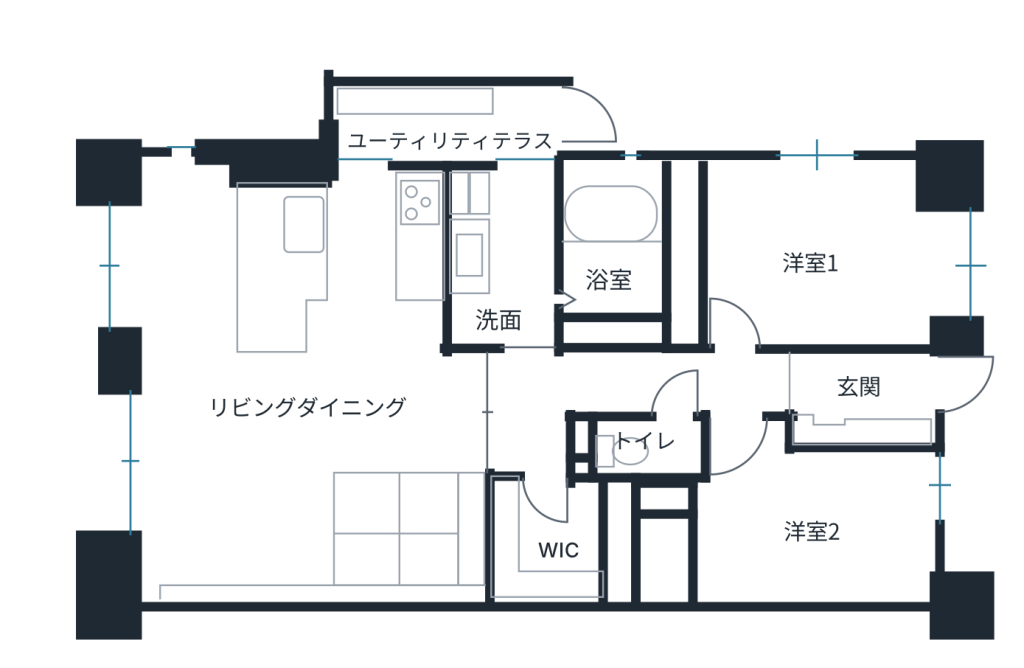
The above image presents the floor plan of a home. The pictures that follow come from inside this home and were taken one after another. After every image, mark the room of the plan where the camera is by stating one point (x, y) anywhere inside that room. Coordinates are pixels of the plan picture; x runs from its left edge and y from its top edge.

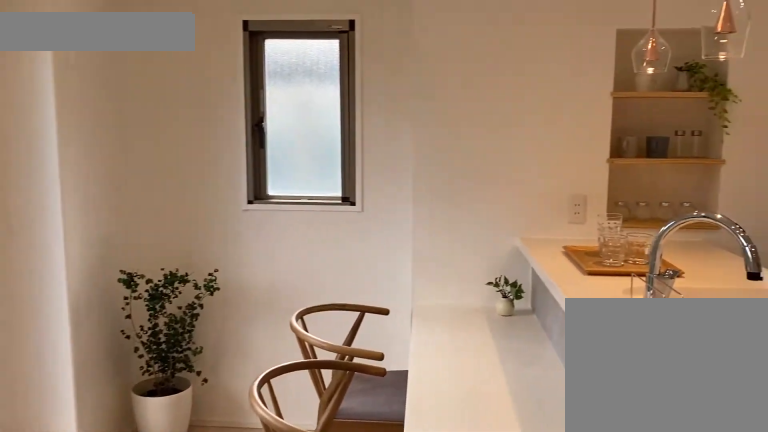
(220, 392)
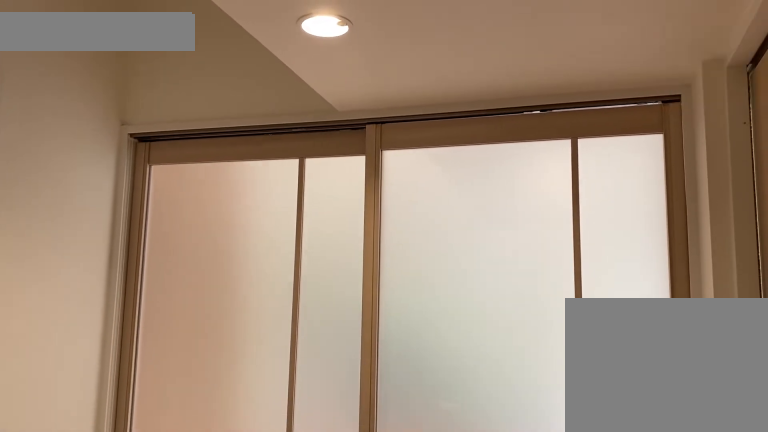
(484, 410)
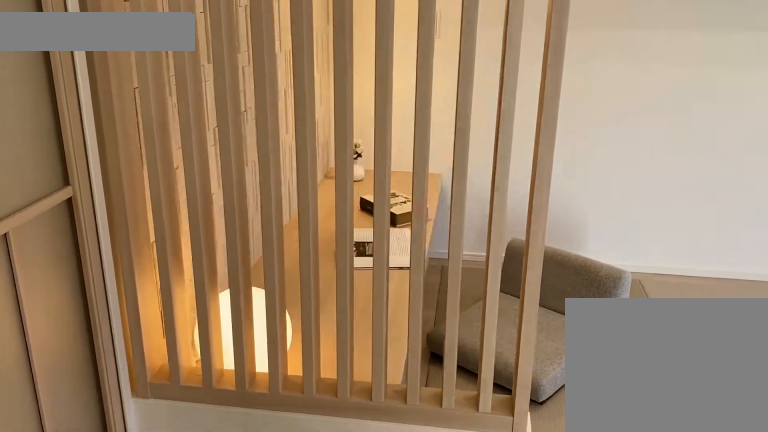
(408, 524)
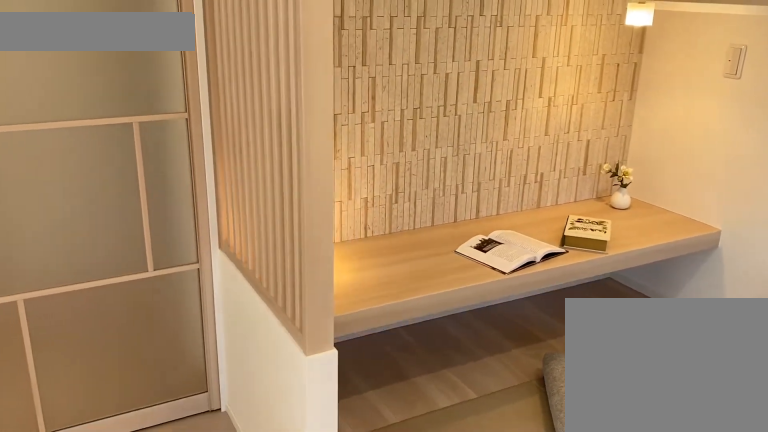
(408, 524)
